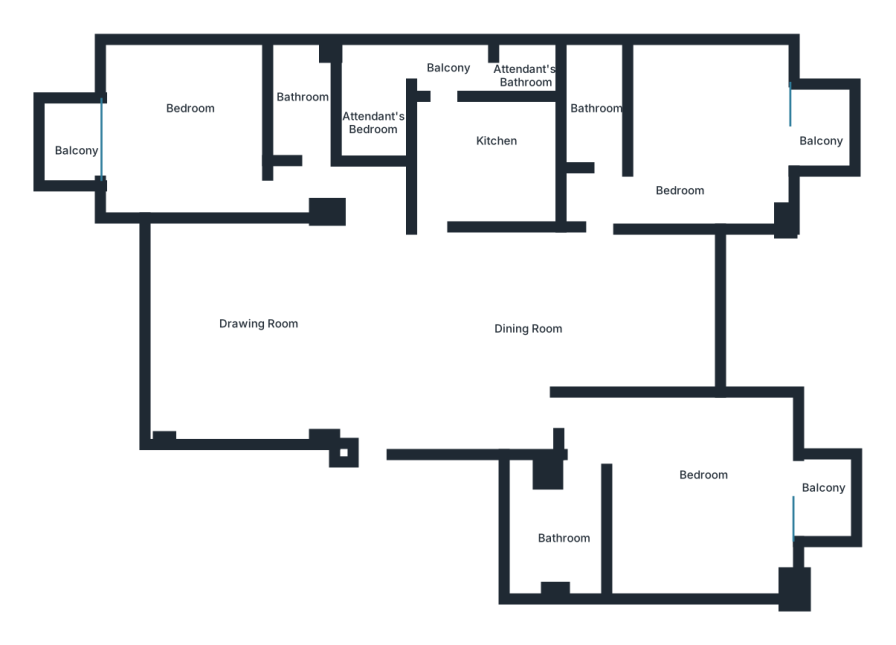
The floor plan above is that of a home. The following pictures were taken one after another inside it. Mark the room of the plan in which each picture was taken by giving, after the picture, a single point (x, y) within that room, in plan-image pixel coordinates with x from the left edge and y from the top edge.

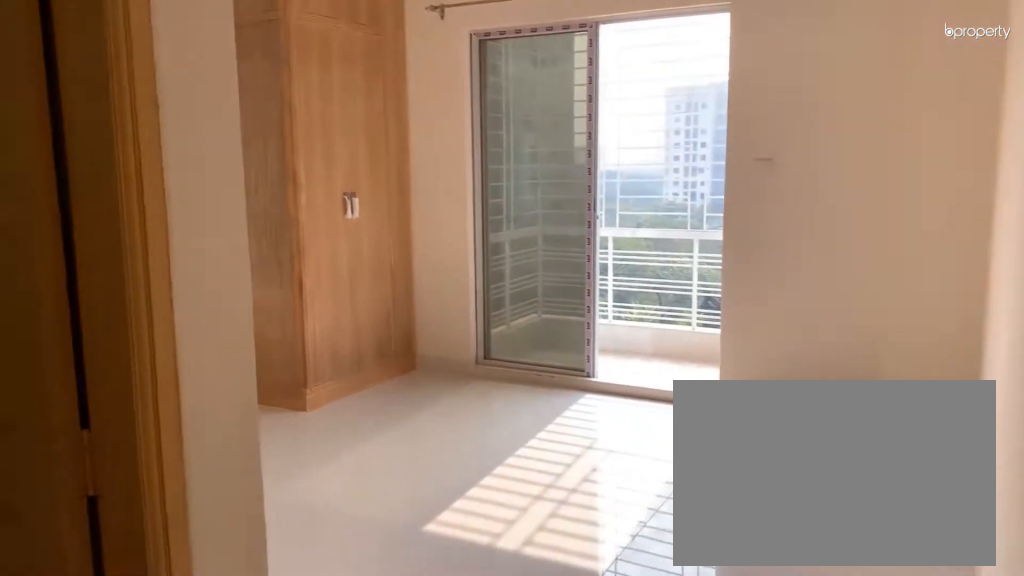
(709, 138)
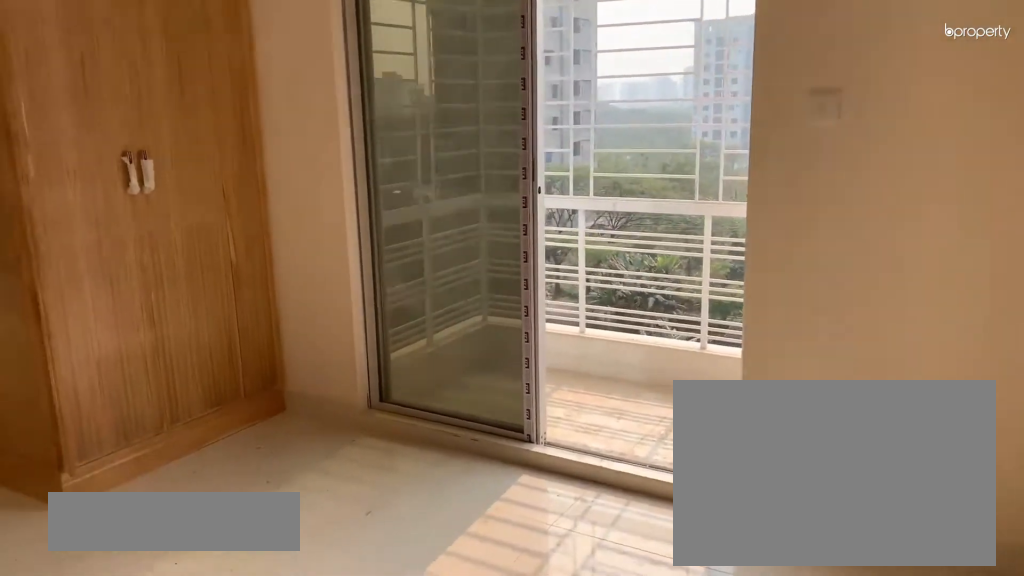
(709, 138)
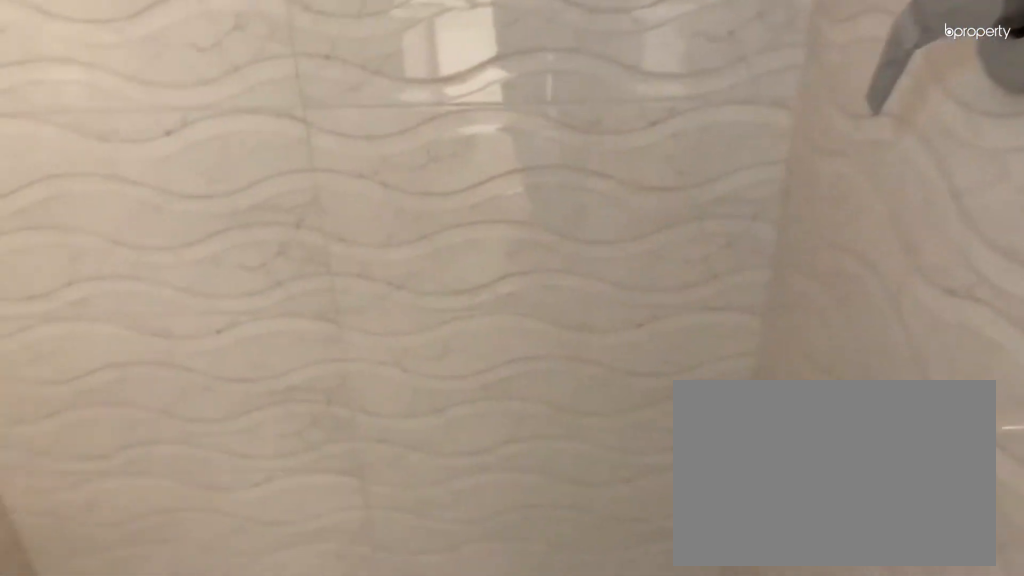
(596, 118)
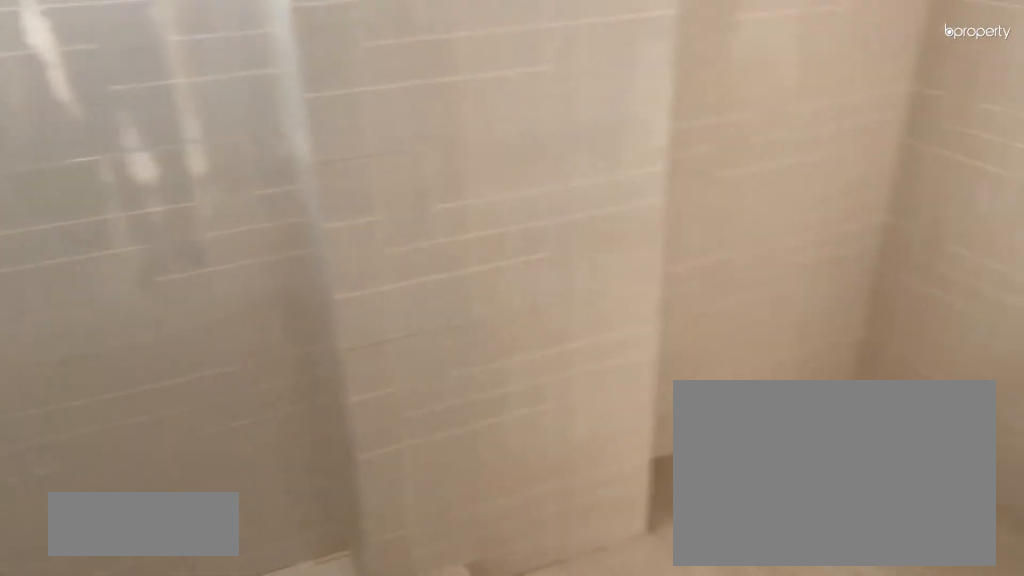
(563, 534)
